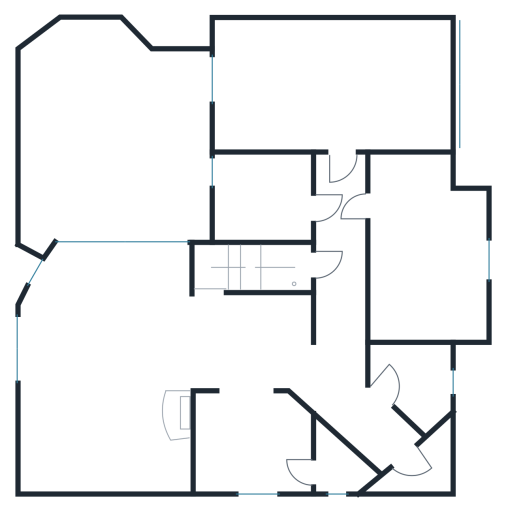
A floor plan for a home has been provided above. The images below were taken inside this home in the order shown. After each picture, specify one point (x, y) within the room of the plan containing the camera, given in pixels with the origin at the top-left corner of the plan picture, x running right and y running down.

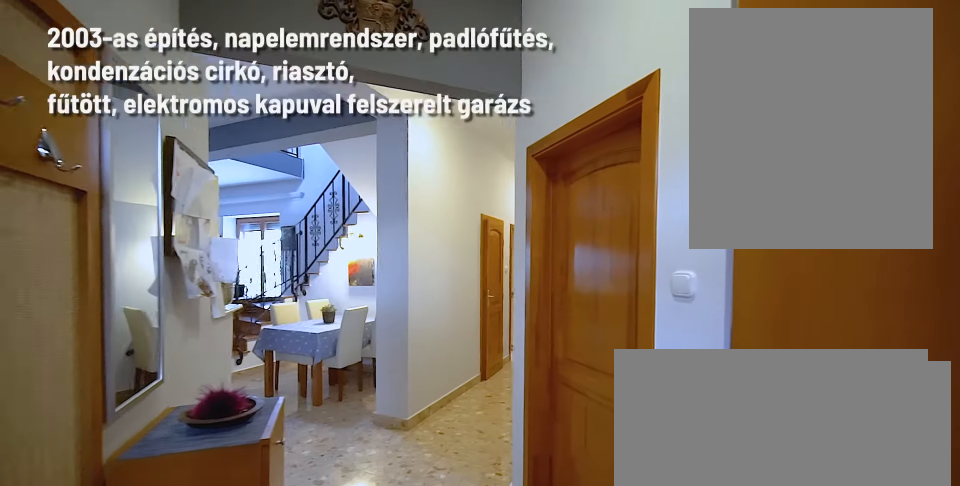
(365, 422)
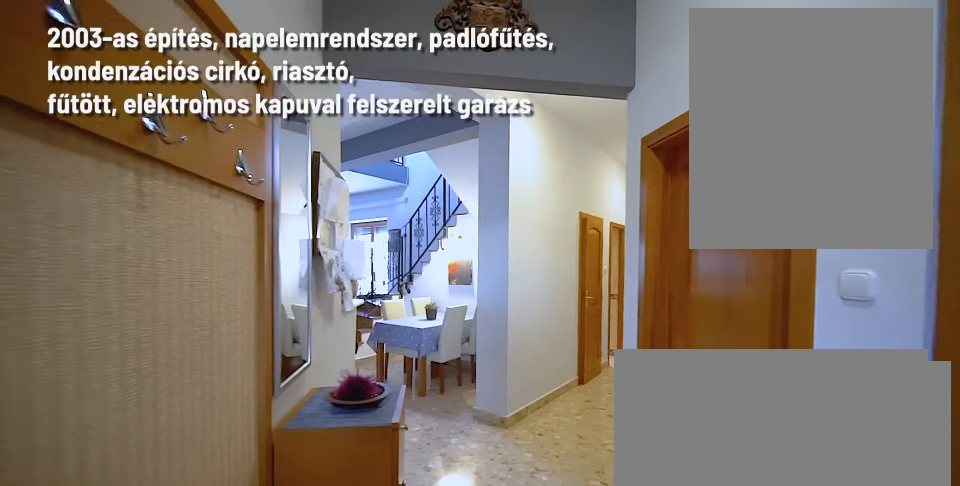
(365, 422)
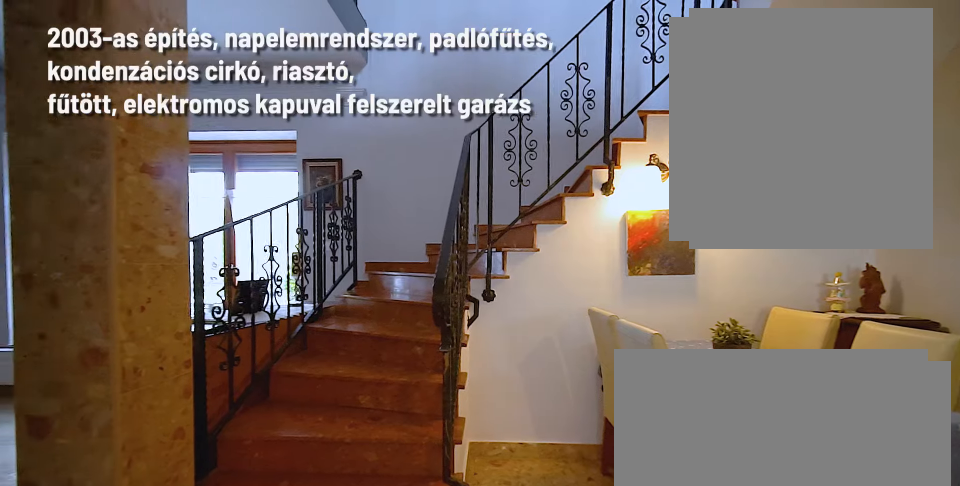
(252, 347)
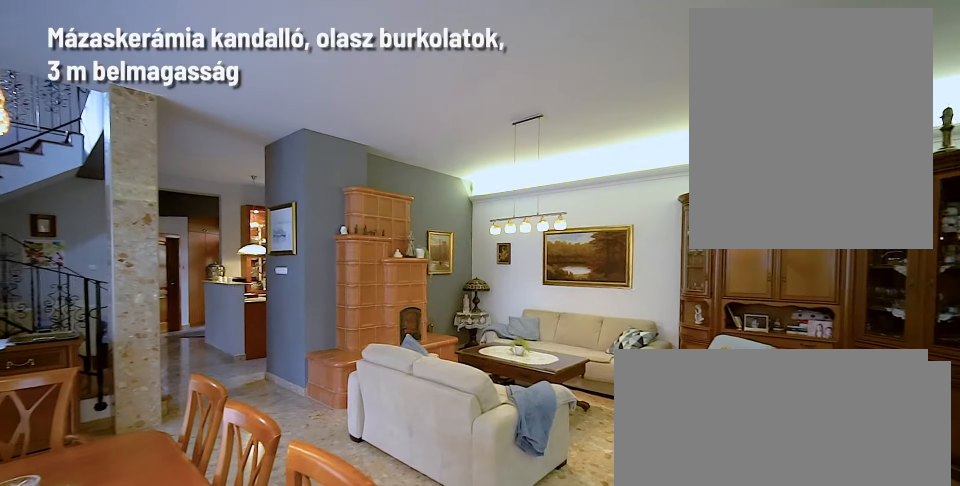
(106, 375)
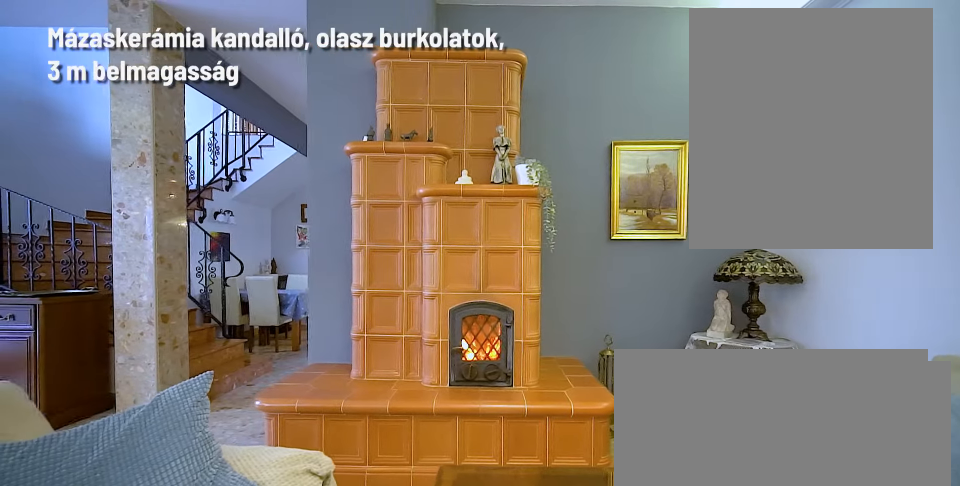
(106, 375)
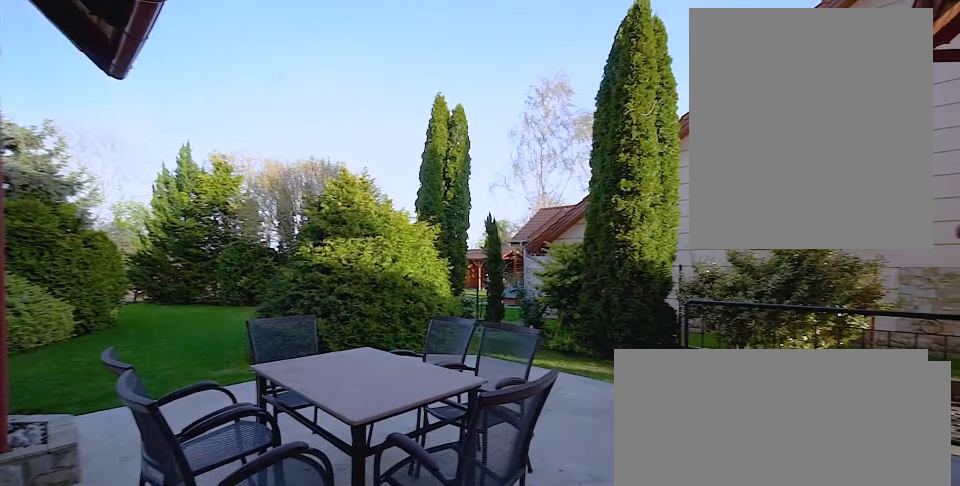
(117, 146)
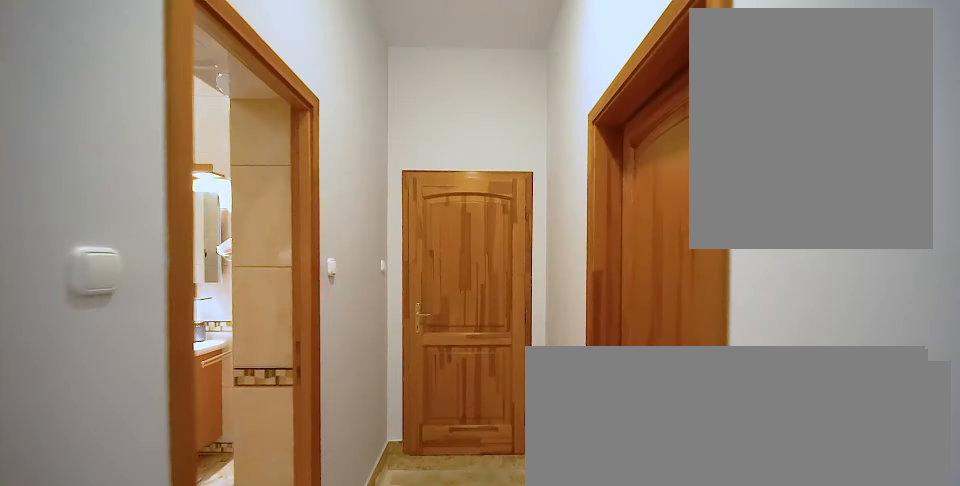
(340, 266)
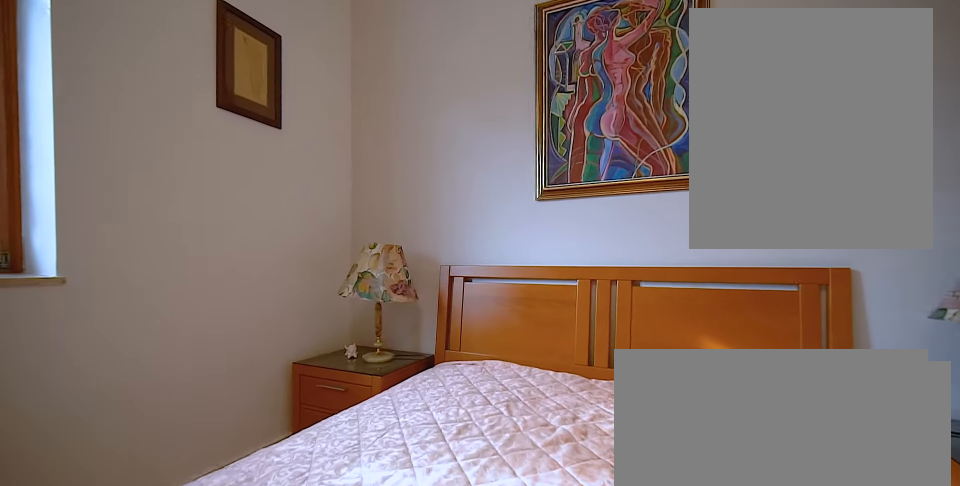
(429, 254)
